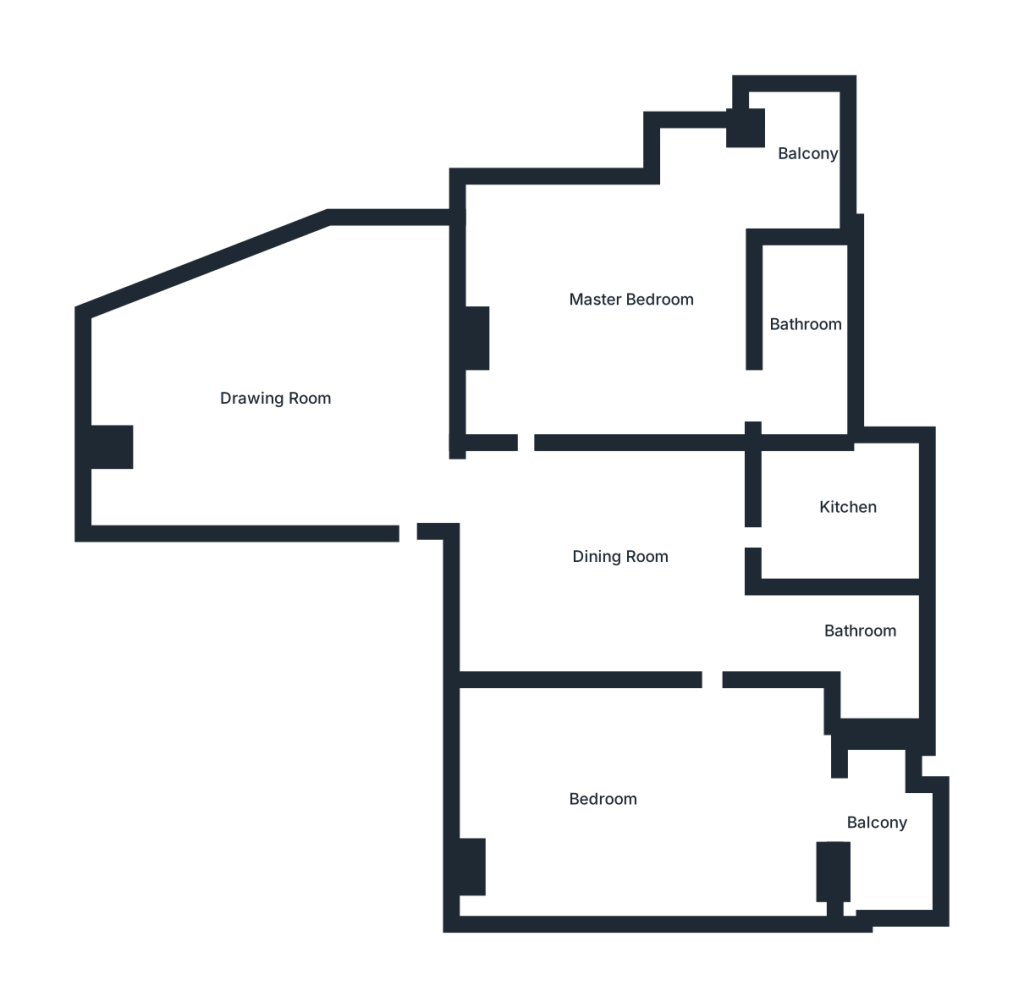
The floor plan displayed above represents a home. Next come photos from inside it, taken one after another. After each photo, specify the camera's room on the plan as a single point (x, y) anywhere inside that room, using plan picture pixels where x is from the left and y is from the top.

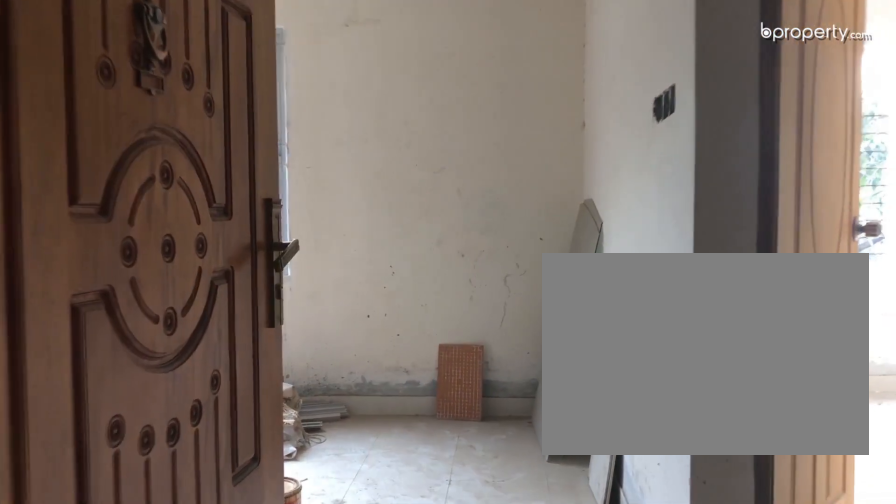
(433, 485)
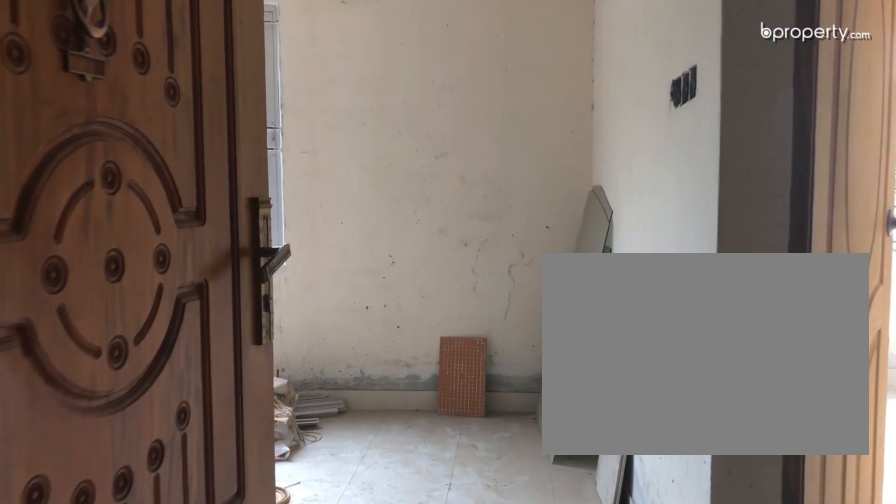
(433, 485)
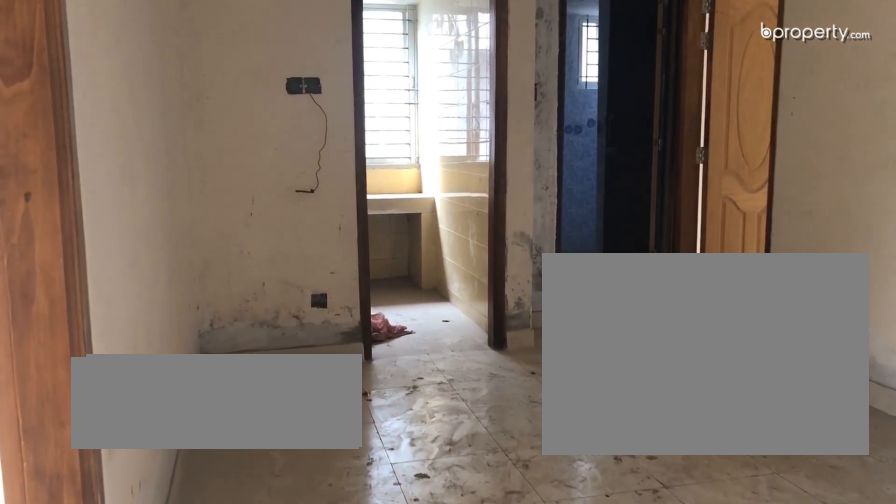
(589, 577)
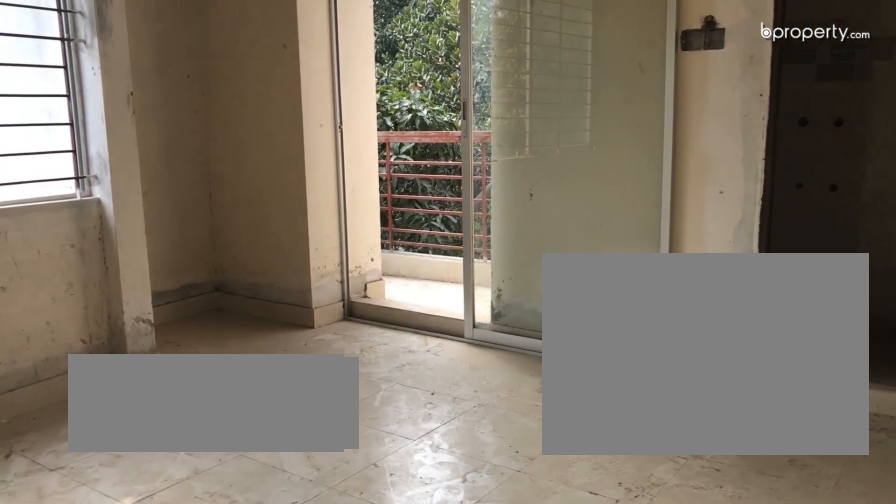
(633, 338)
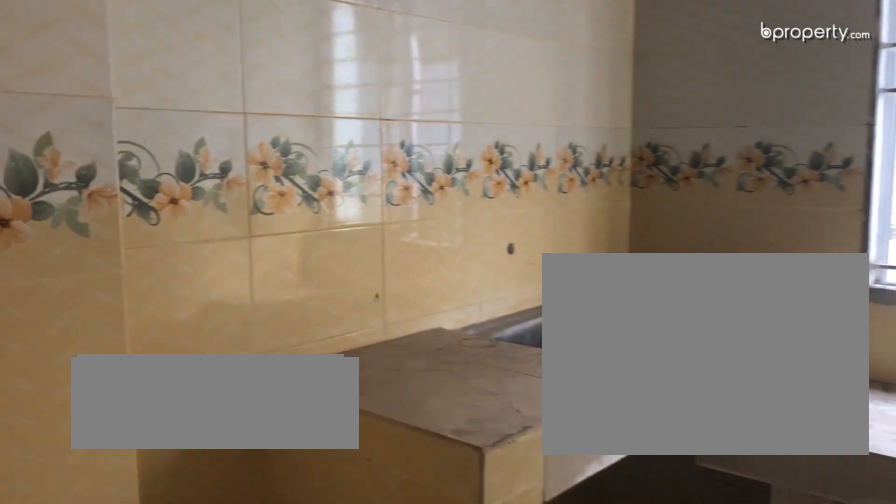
(837, 517)
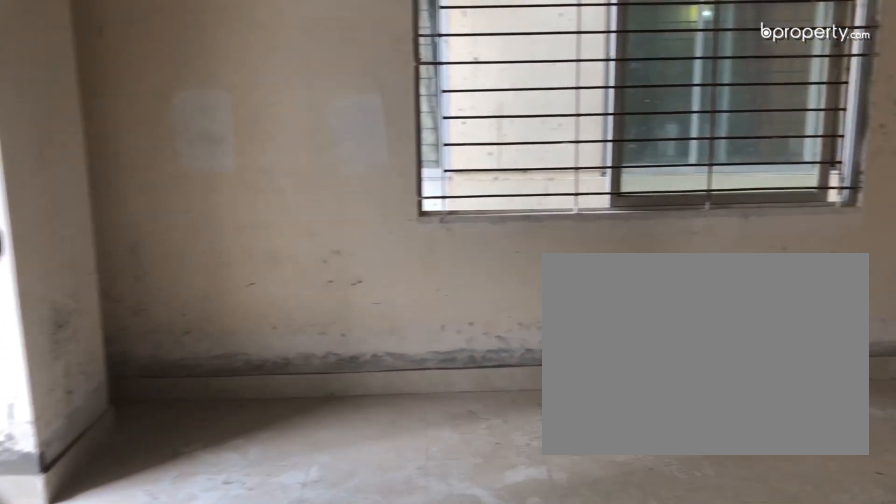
(675, 786)
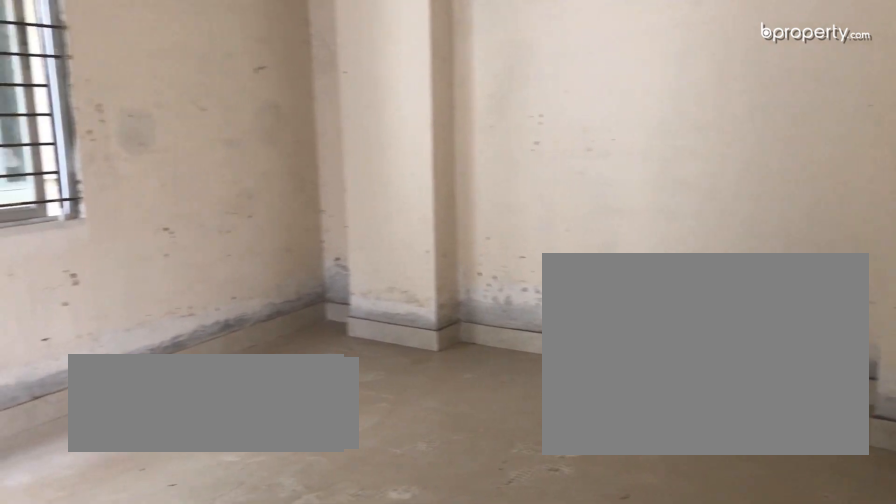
(675, 786)
